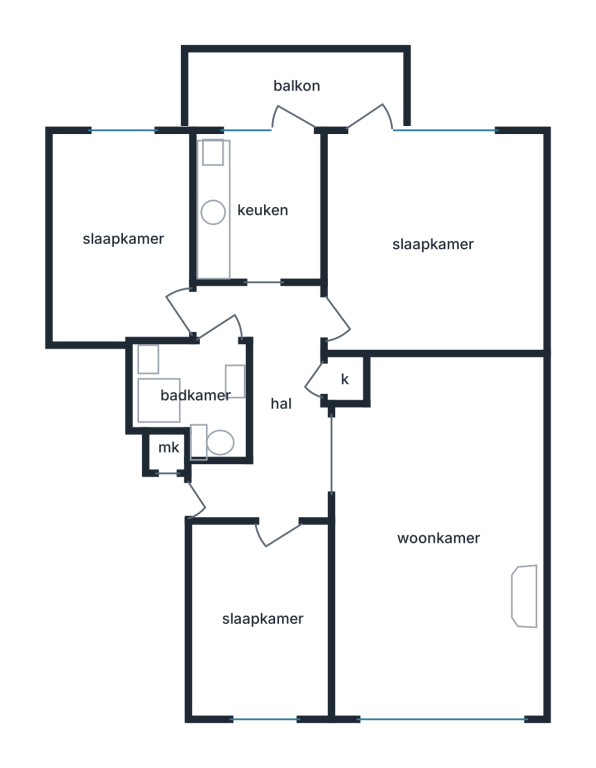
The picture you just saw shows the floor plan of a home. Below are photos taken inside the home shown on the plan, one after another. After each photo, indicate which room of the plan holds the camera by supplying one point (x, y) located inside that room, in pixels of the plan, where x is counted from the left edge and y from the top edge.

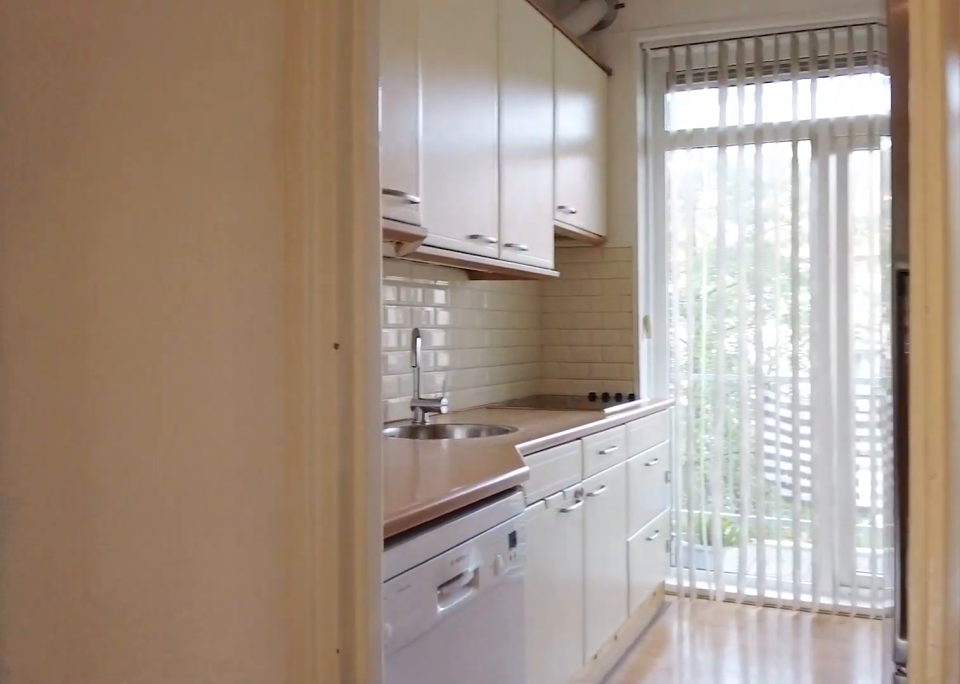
(271, 402)
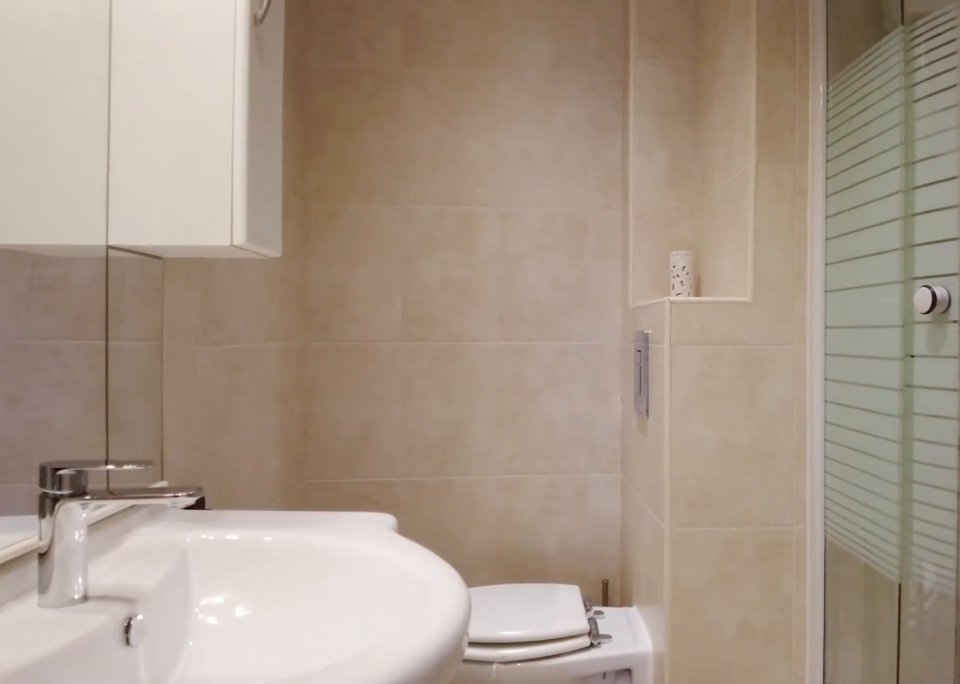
(196, 394)
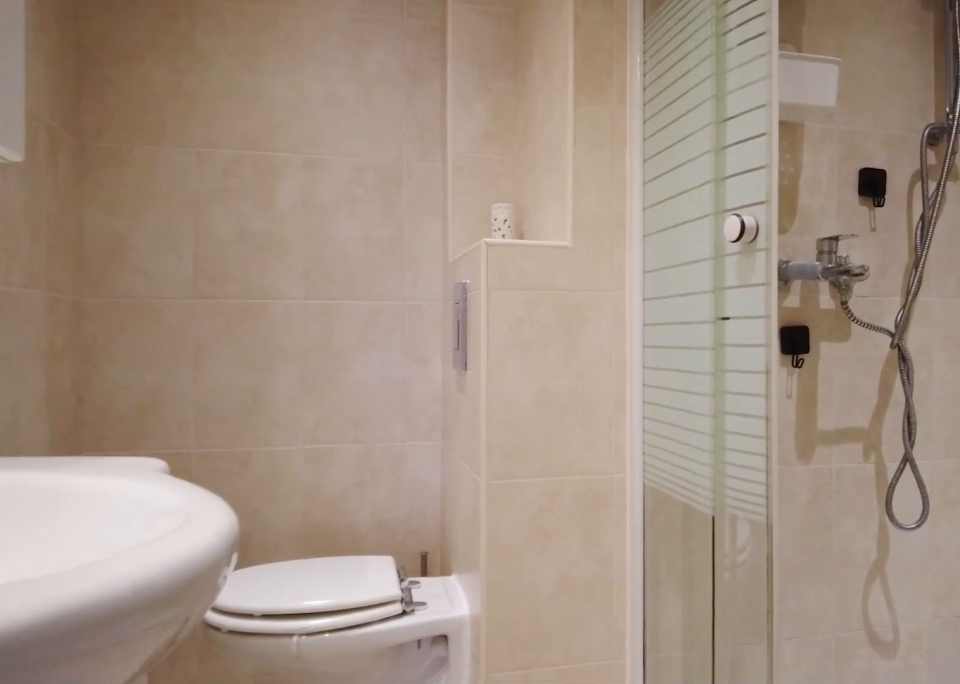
(196, 394)
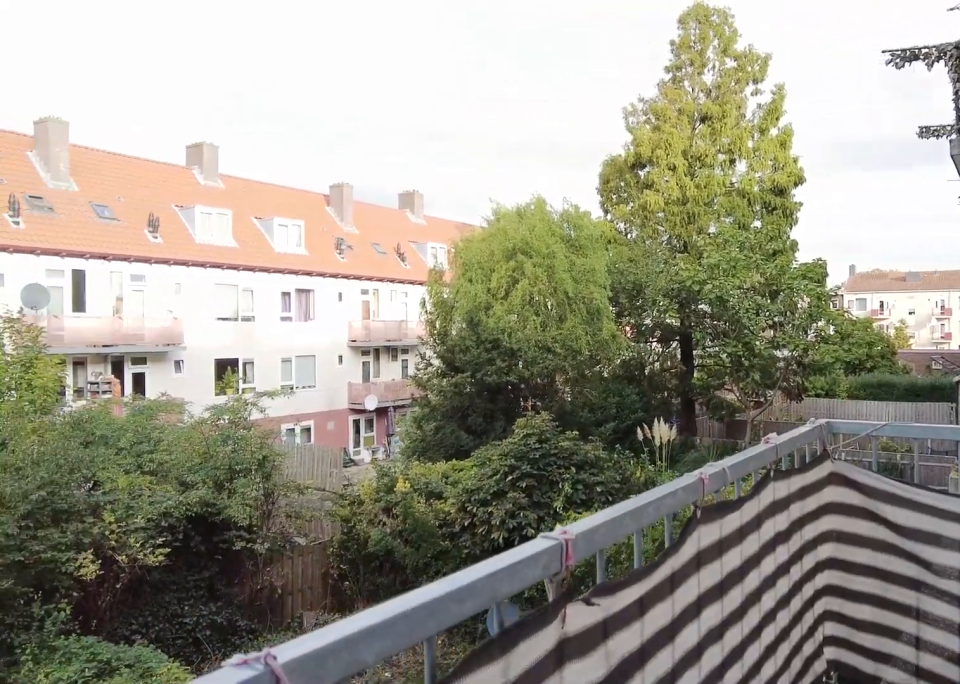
(295, 91)
